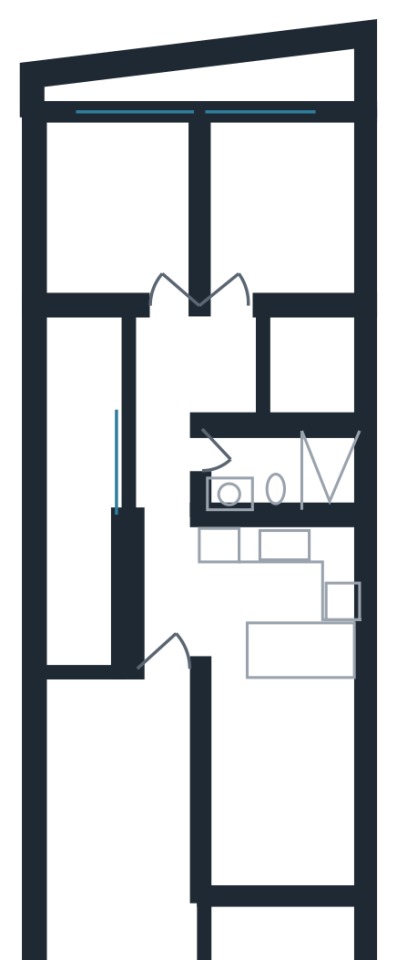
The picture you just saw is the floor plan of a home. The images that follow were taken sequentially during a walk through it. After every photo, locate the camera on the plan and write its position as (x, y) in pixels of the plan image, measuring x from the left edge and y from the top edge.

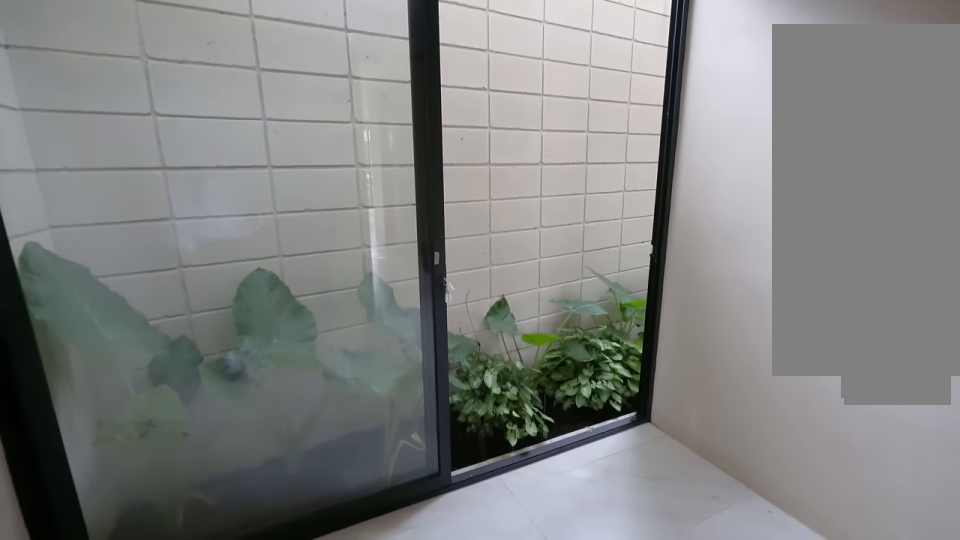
(129, 121)
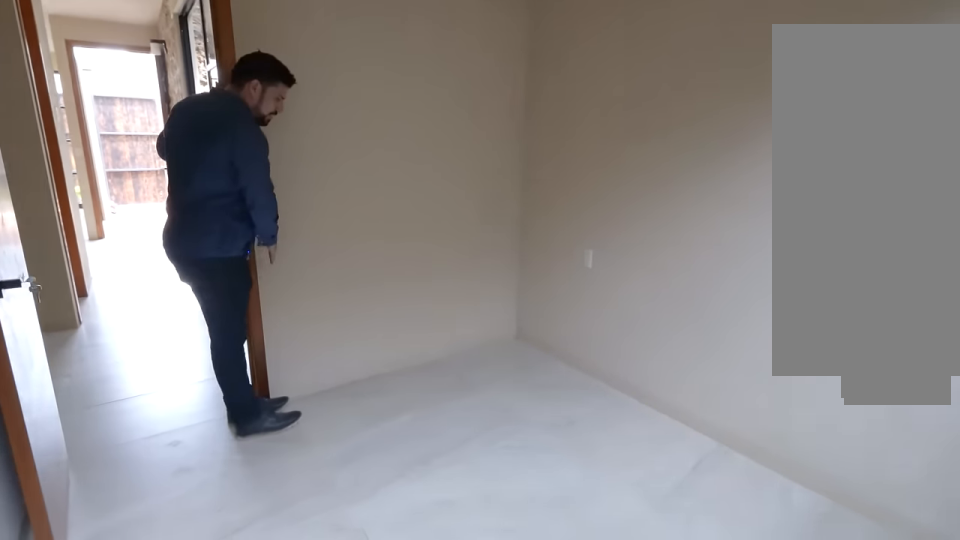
(113, 194)
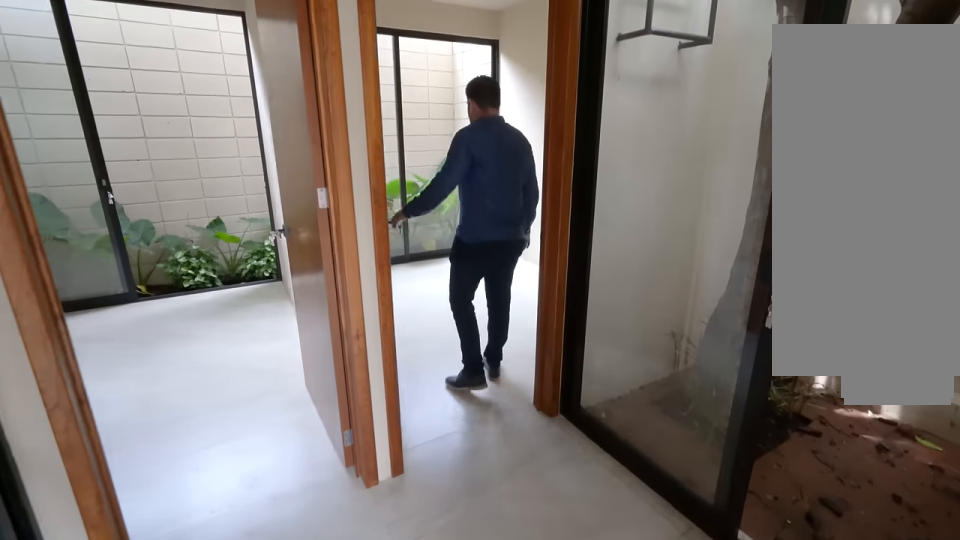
(167, 396)
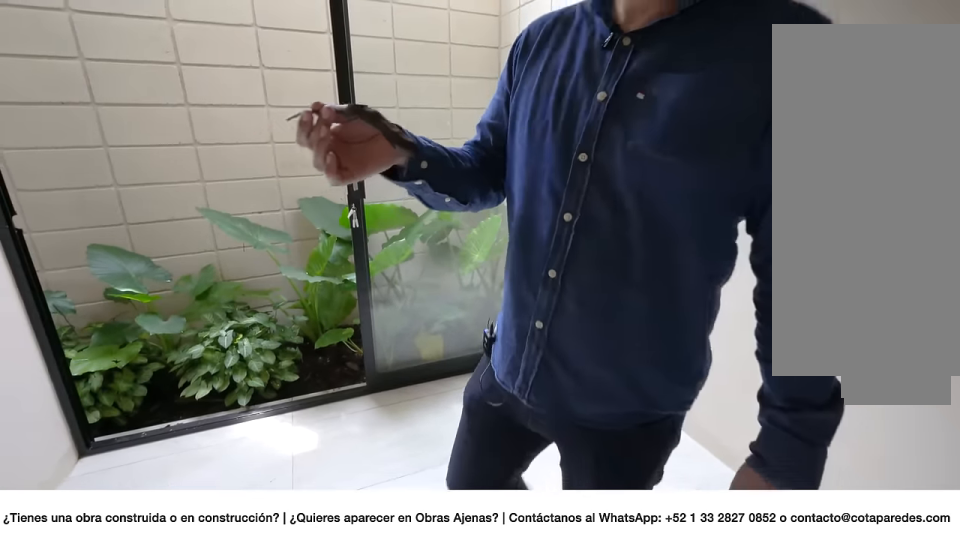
(242, 278)
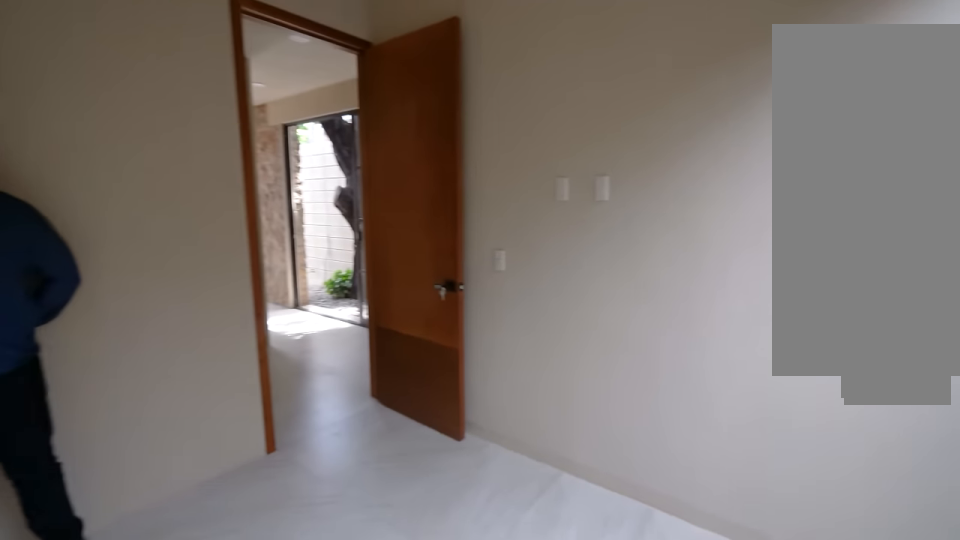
(325, 137)
